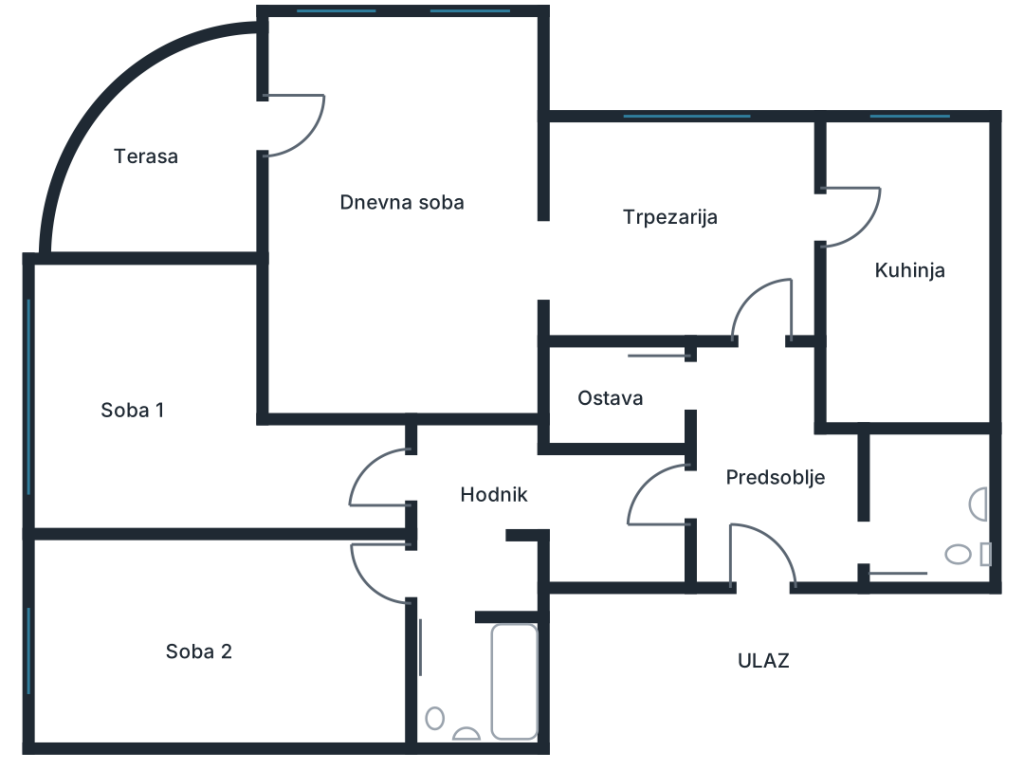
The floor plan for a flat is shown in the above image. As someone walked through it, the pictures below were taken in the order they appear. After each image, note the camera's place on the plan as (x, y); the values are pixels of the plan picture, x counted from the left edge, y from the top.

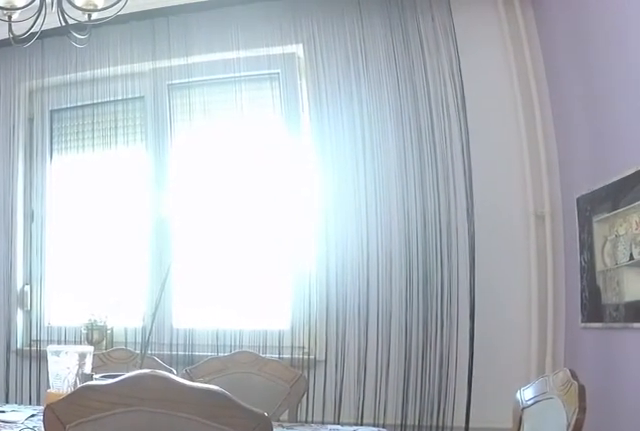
(777, 341)
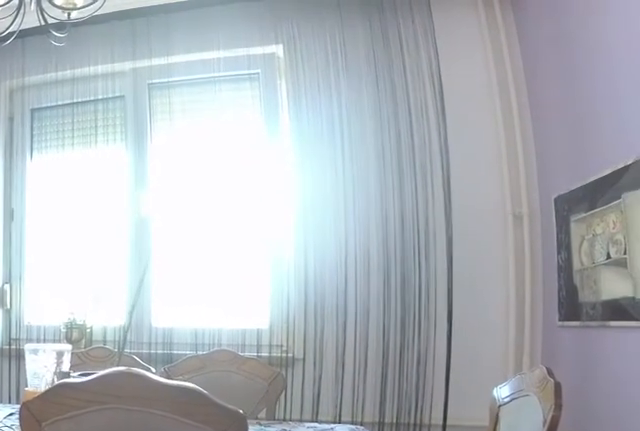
(777, 341)
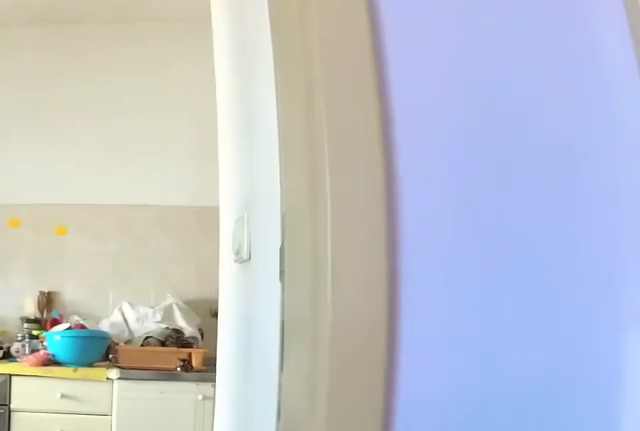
(762, 277)
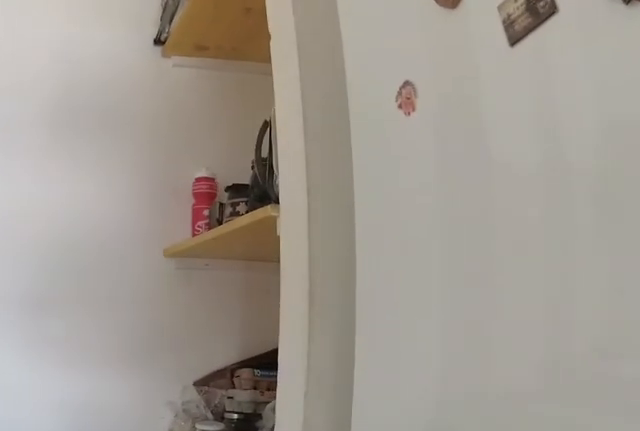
(901, 261)
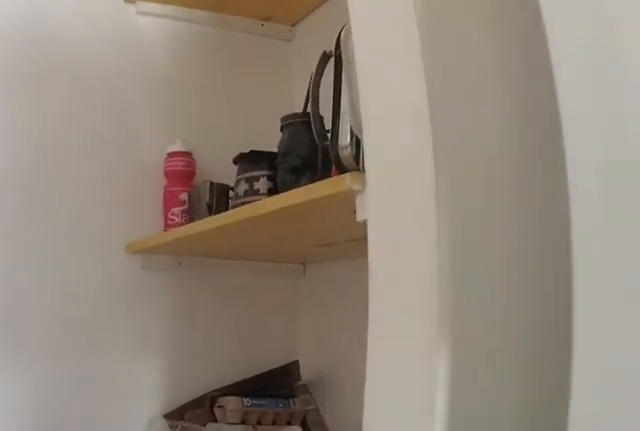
(901, 293)
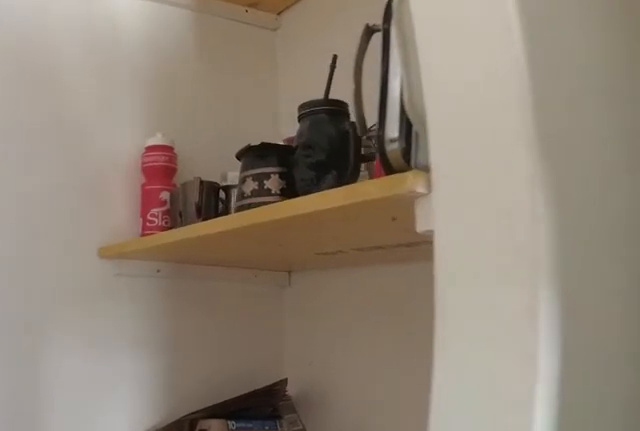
(901, 304)
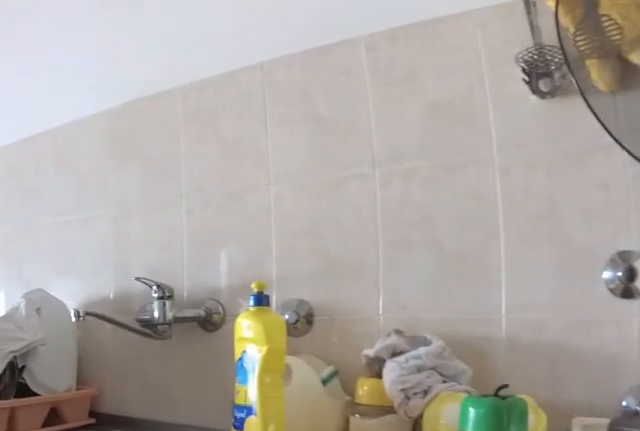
(883, 427)
